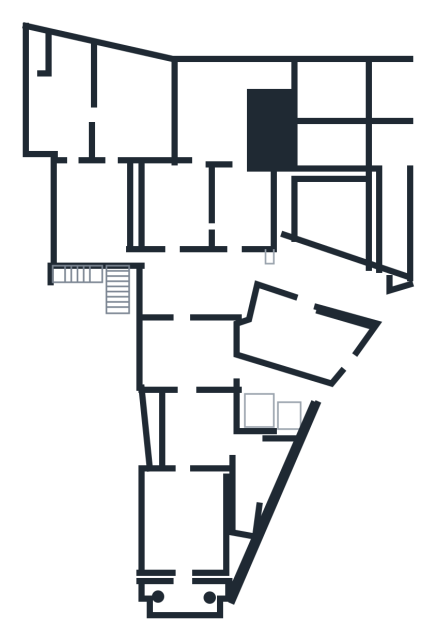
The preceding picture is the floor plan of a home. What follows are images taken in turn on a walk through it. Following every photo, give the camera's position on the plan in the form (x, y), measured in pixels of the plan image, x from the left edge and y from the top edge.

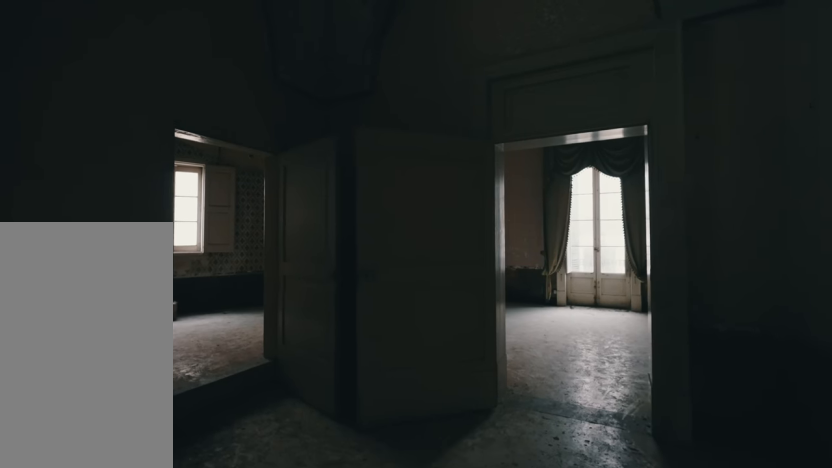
(190, 437)
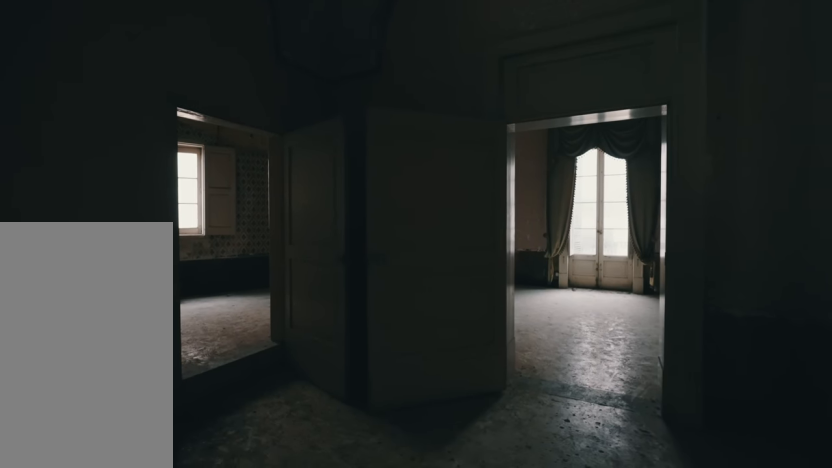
(190, 437)
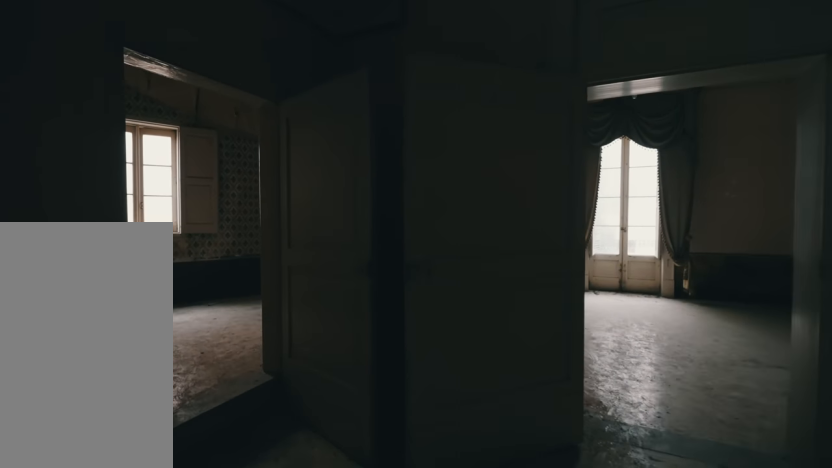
(190, 437)
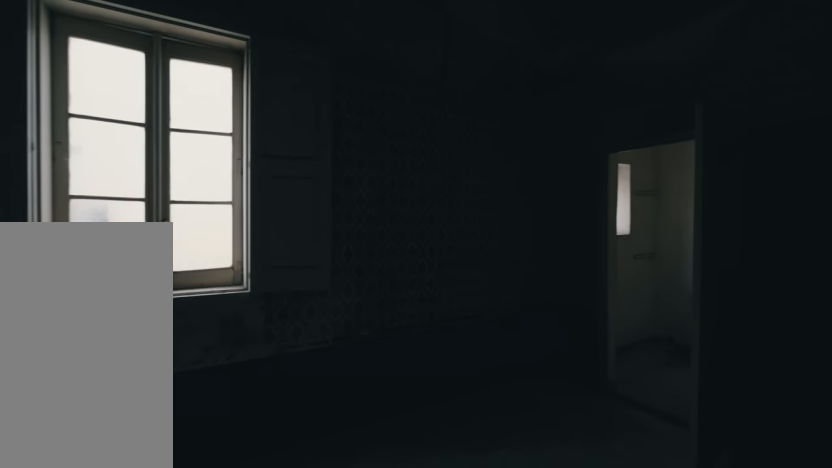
(249, 479)
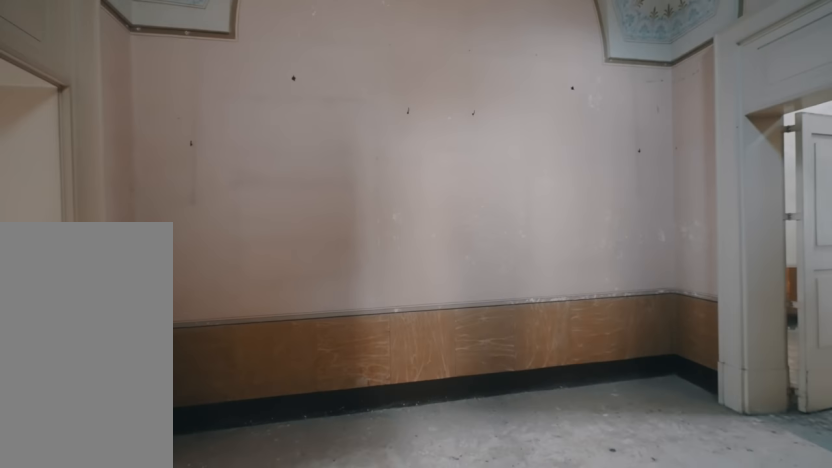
(185, 442)
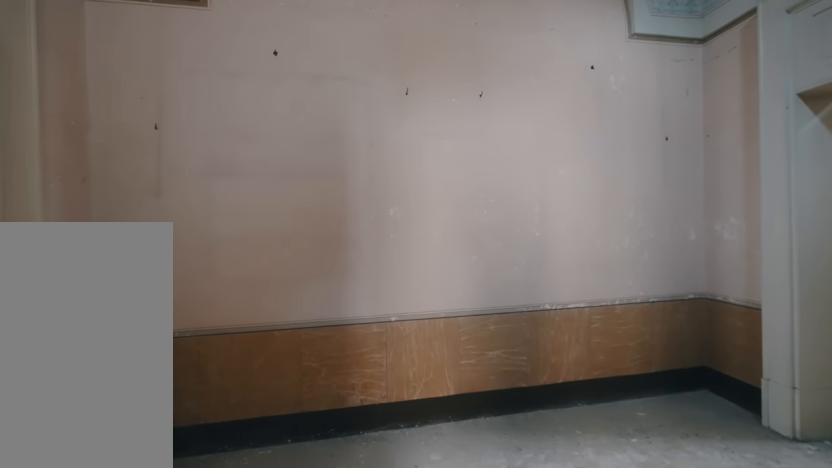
(184, 447)
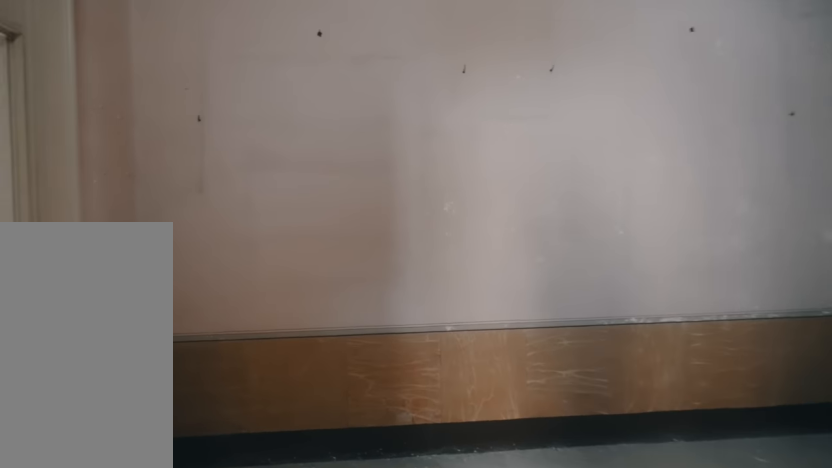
(184, 453)
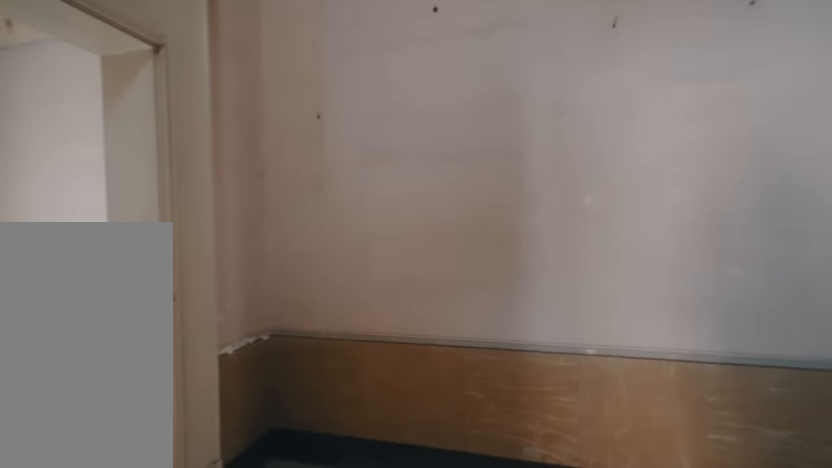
(185, 461)
